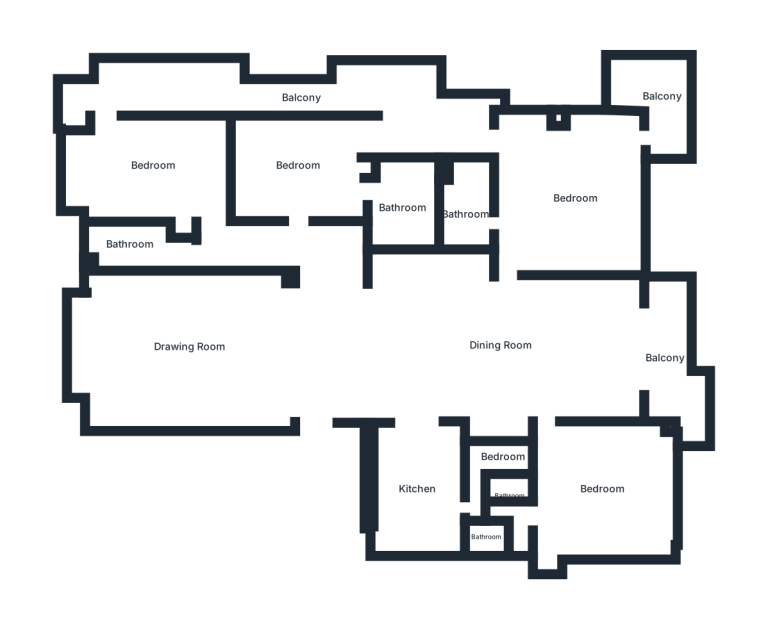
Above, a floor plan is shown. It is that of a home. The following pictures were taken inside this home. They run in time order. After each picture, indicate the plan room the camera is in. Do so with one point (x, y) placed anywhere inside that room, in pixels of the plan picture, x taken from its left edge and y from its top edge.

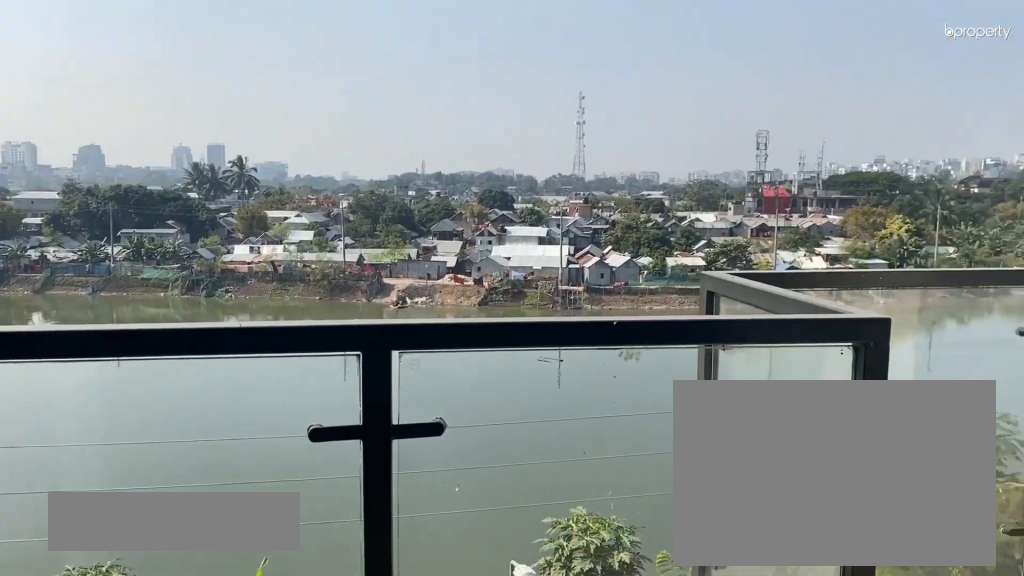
(666, 357)
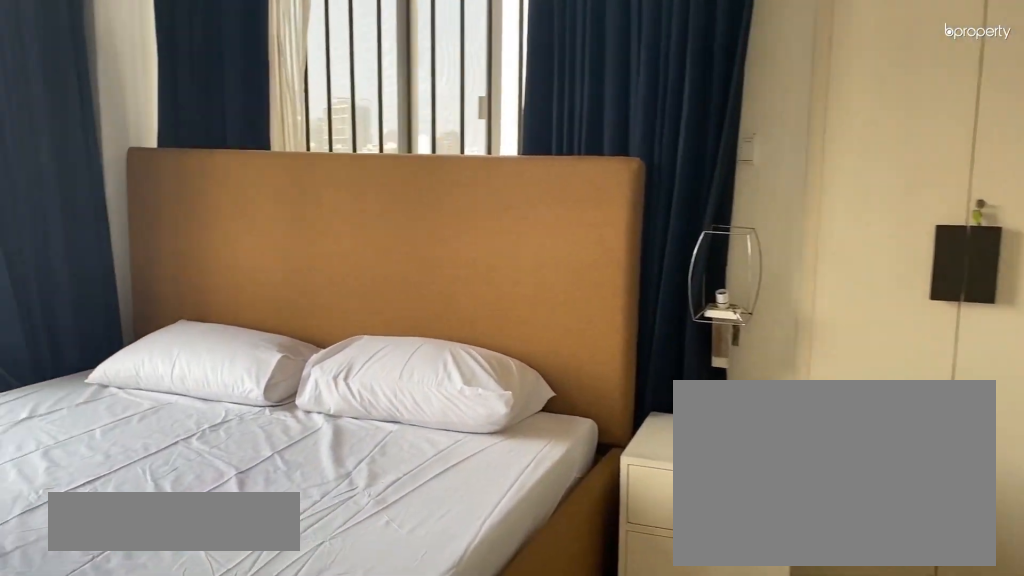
(598, 490)
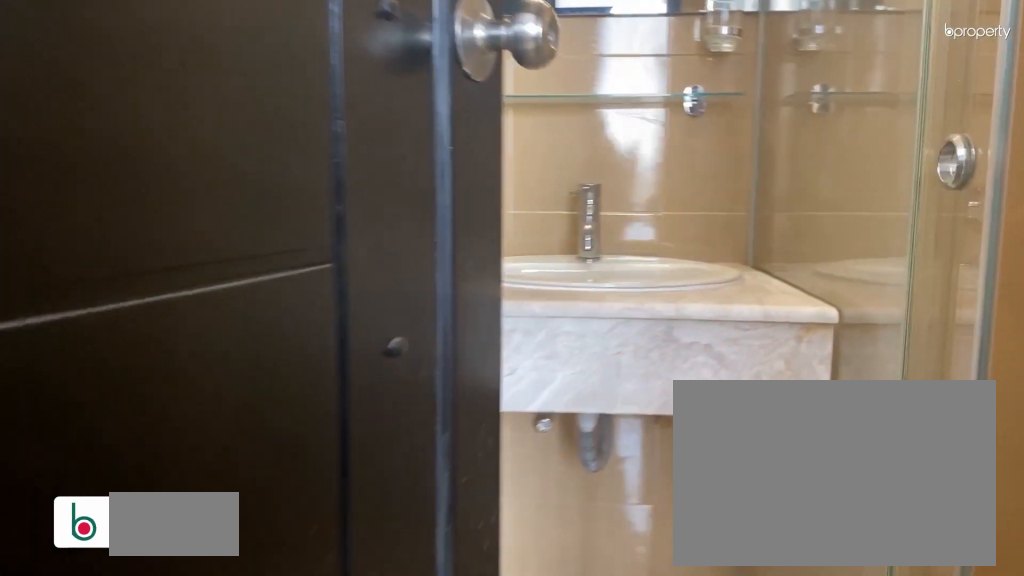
(509, 498)
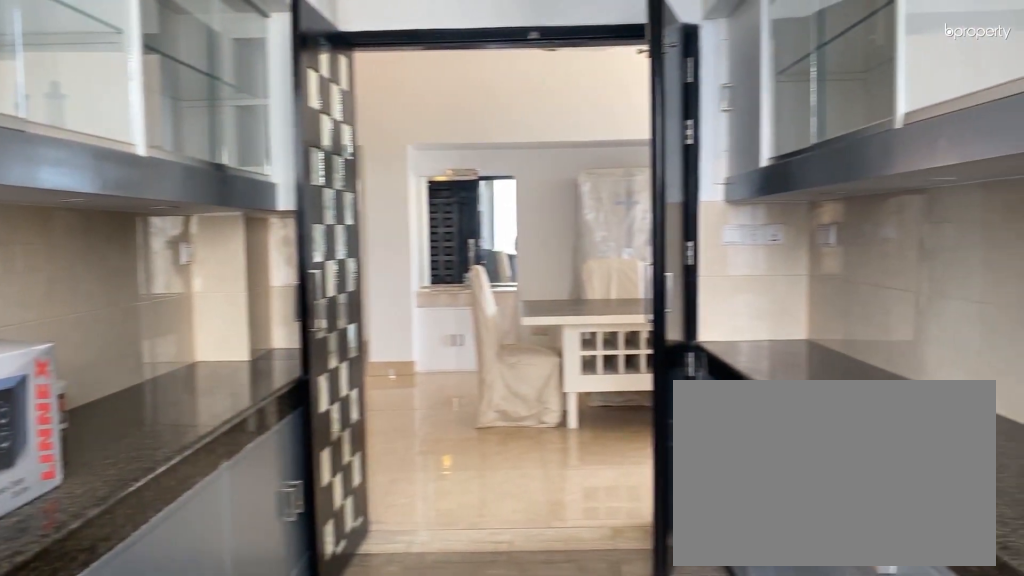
(417, 486)
